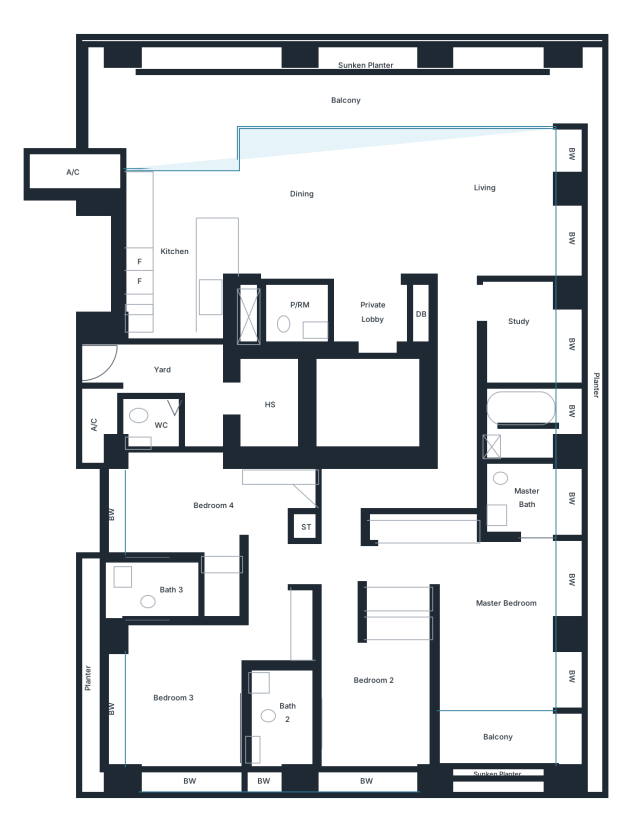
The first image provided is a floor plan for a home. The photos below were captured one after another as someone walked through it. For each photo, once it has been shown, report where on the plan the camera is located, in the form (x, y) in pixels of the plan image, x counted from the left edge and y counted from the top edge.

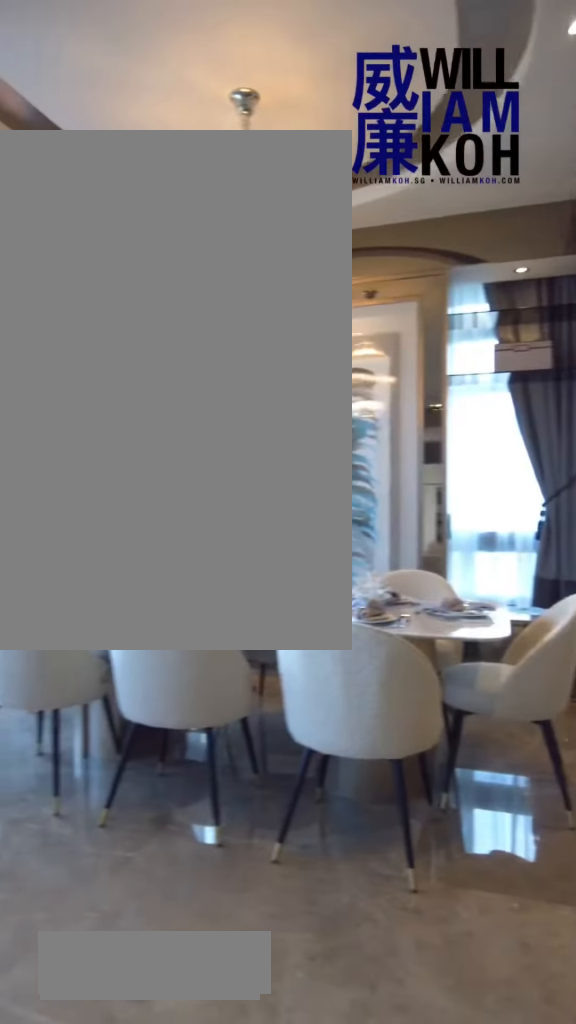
(374, 249)
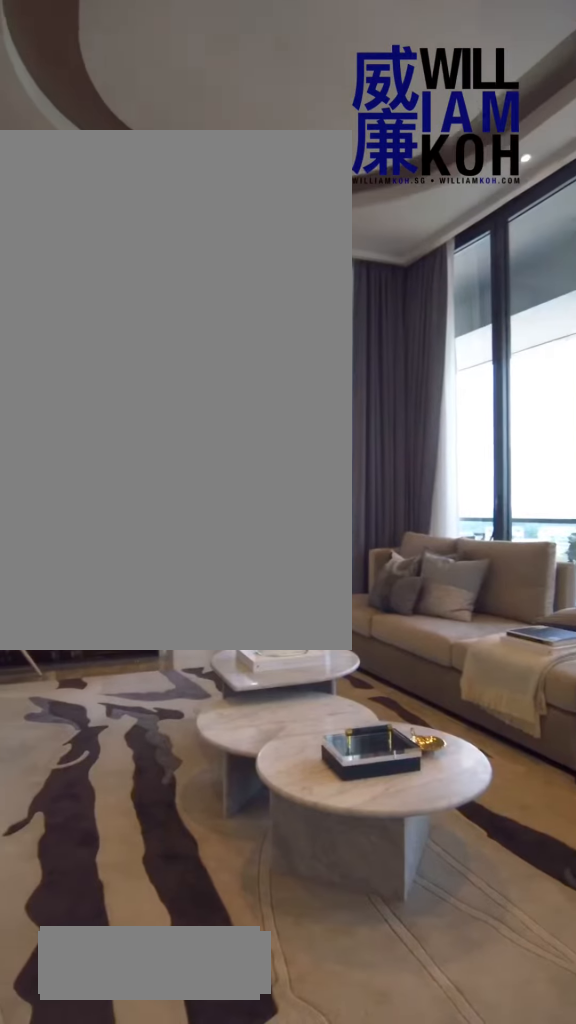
(374, 249)
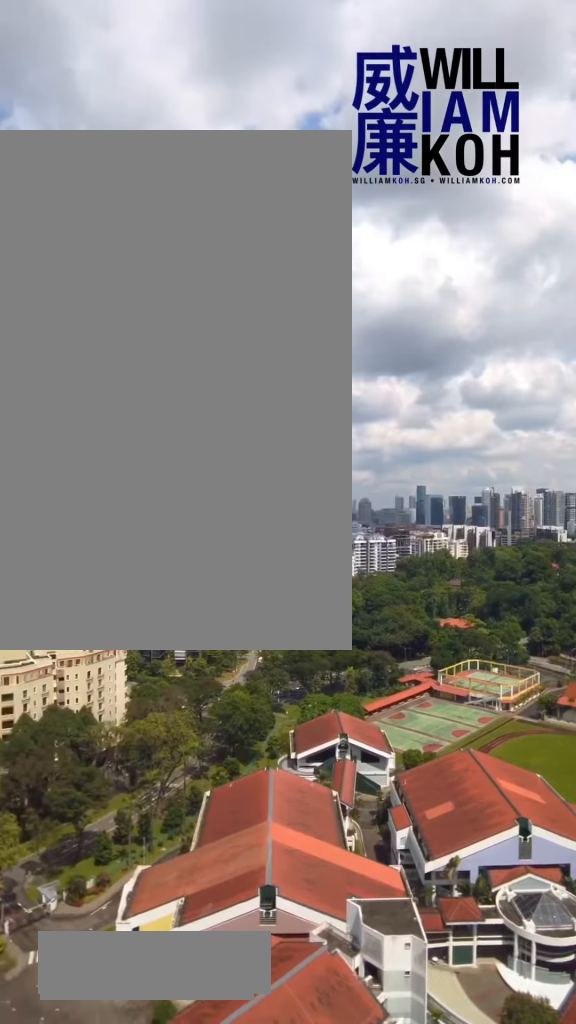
(219, 79)
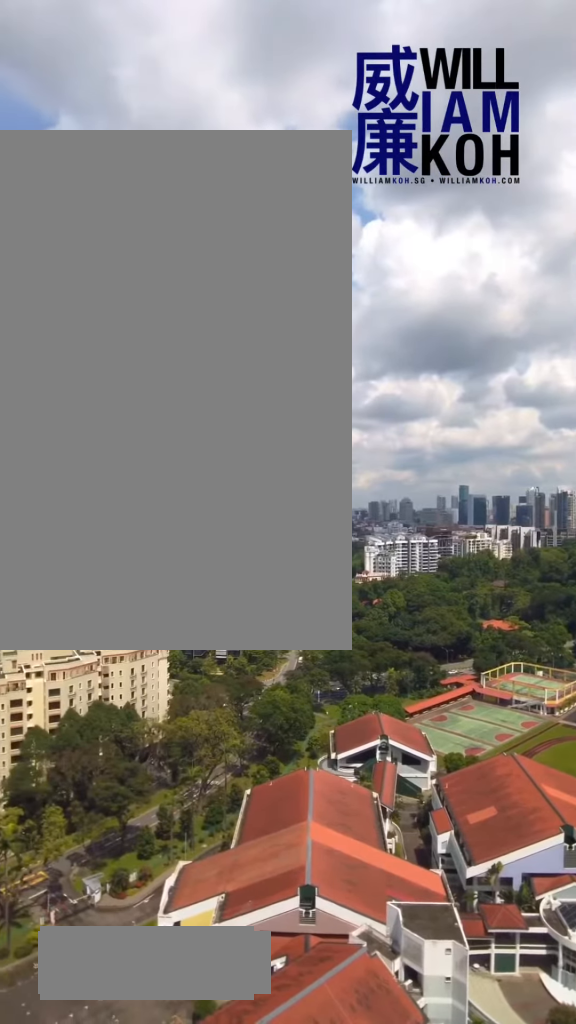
(219, 79)
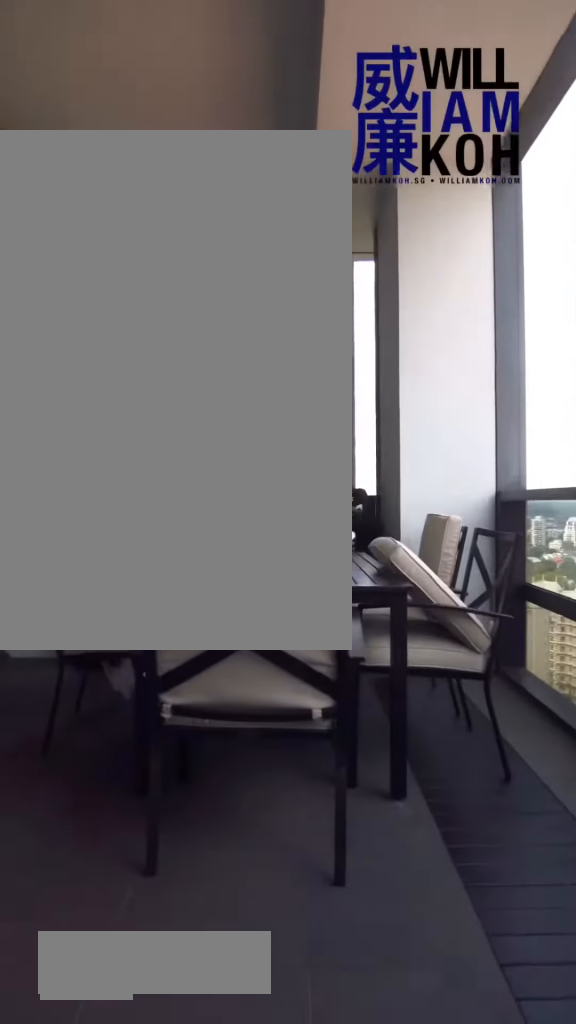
(222, 80)
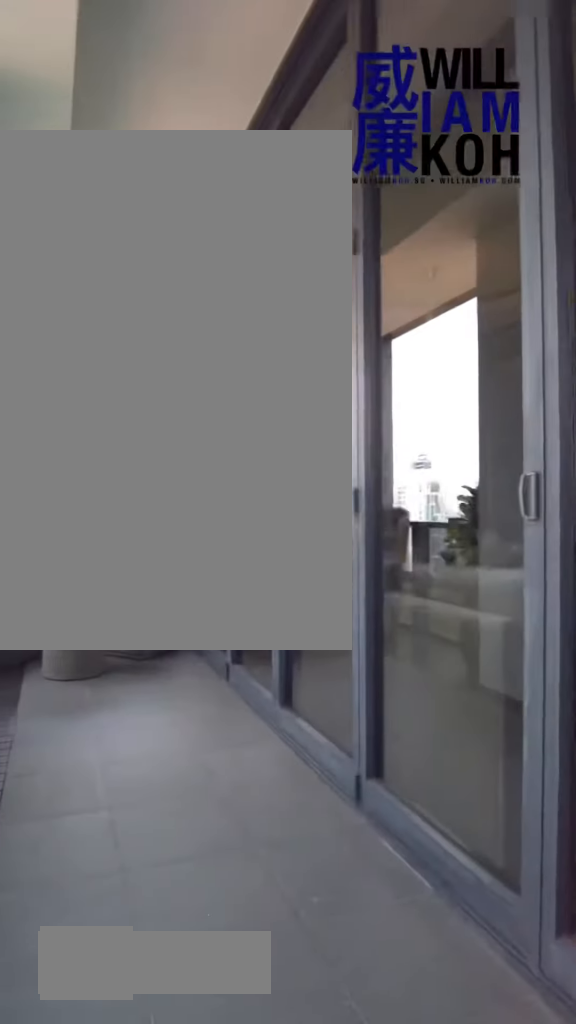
(259, 96)
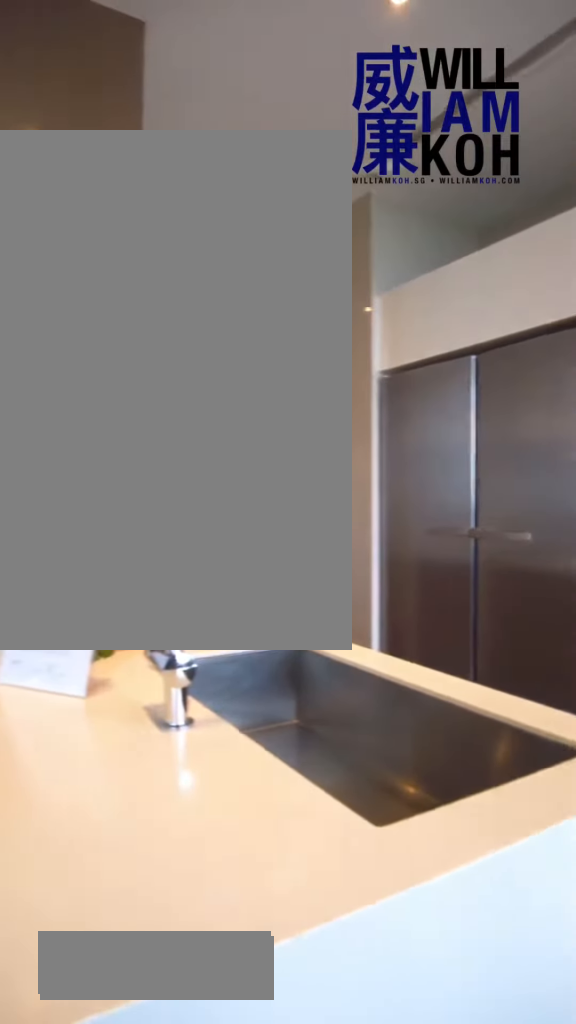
(221, 195)
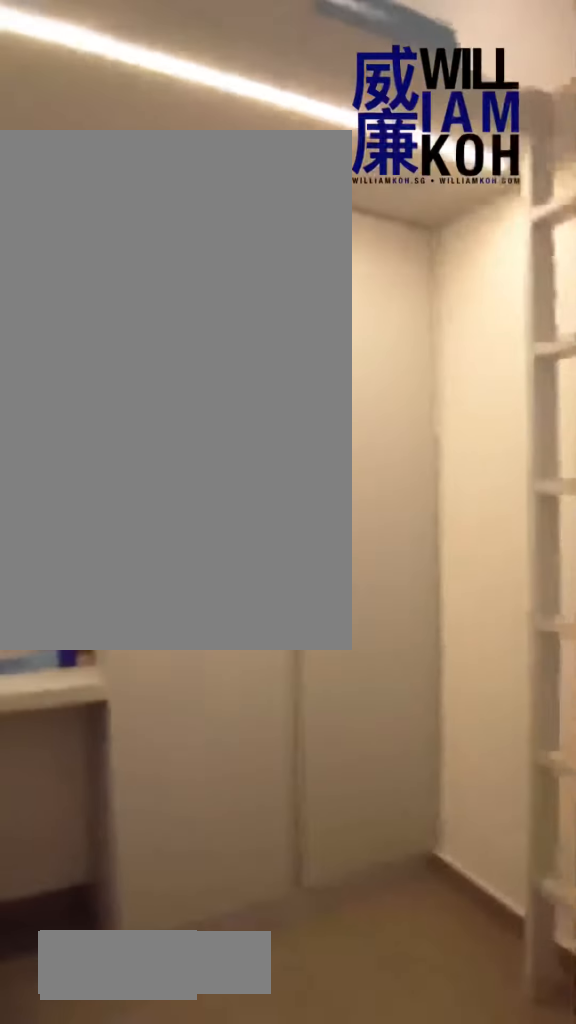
(244, 404)
